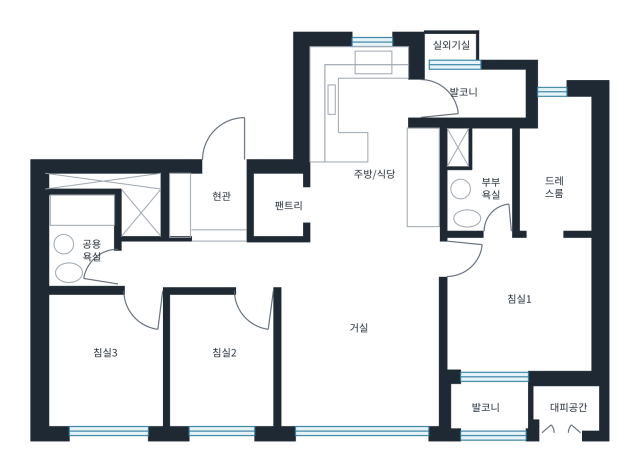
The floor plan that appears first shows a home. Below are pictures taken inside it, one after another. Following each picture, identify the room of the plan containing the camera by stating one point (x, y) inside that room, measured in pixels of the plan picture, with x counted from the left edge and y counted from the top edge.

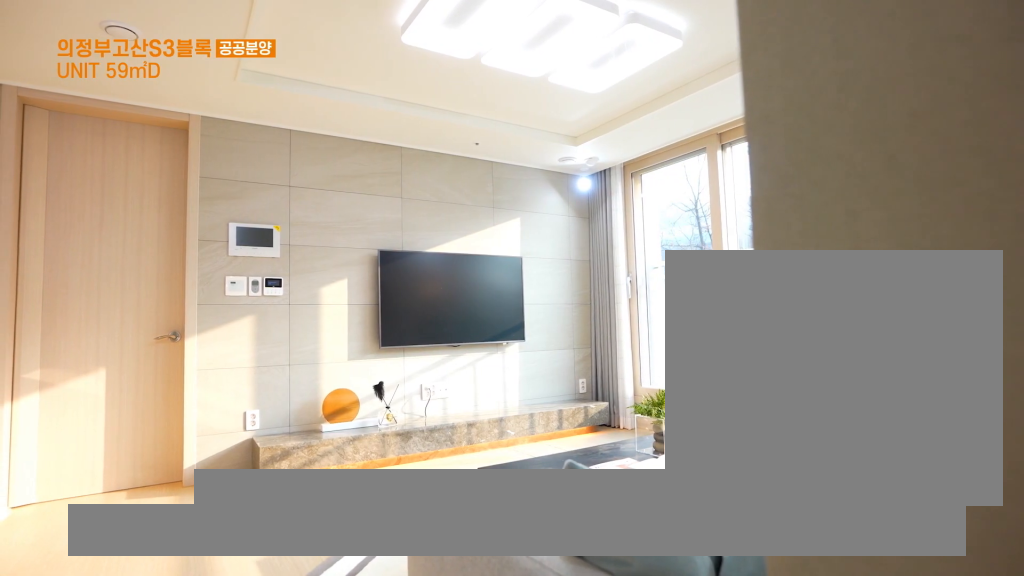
(360, 318)
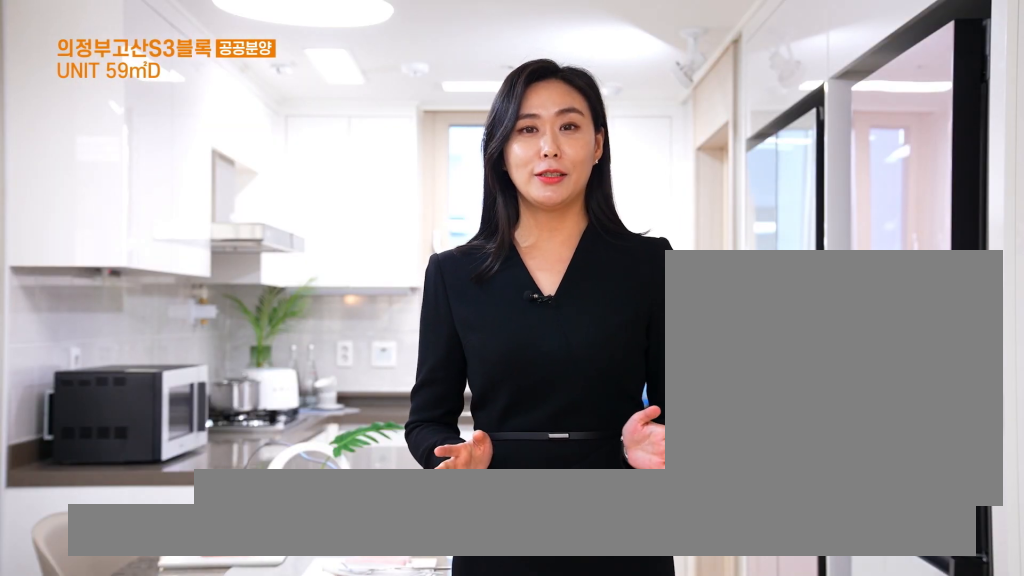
(374, 166)
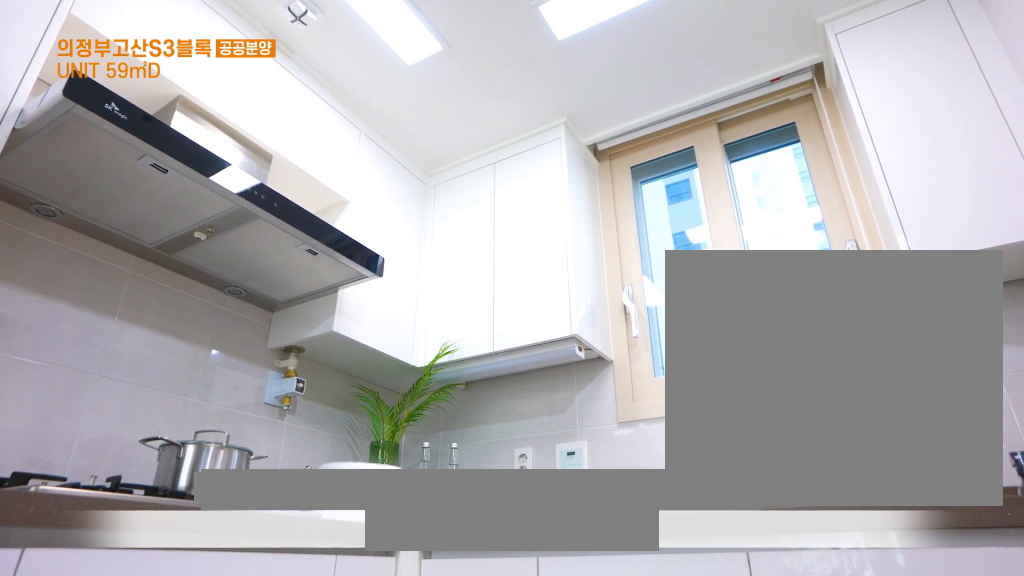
(374, 165)
